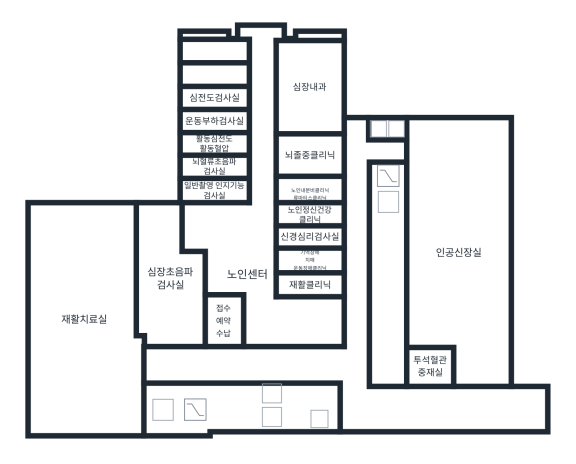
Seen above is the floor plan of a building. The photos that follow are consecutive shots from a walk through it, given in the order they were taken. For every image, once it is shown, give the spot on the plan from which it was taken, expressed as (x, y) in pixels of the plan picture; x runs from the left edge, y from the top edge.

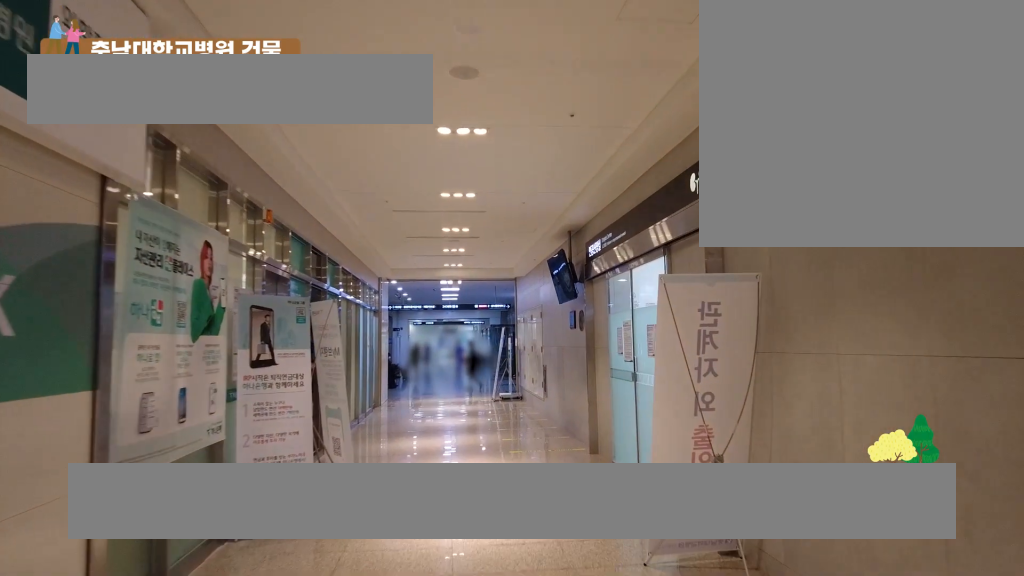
(437, 412)
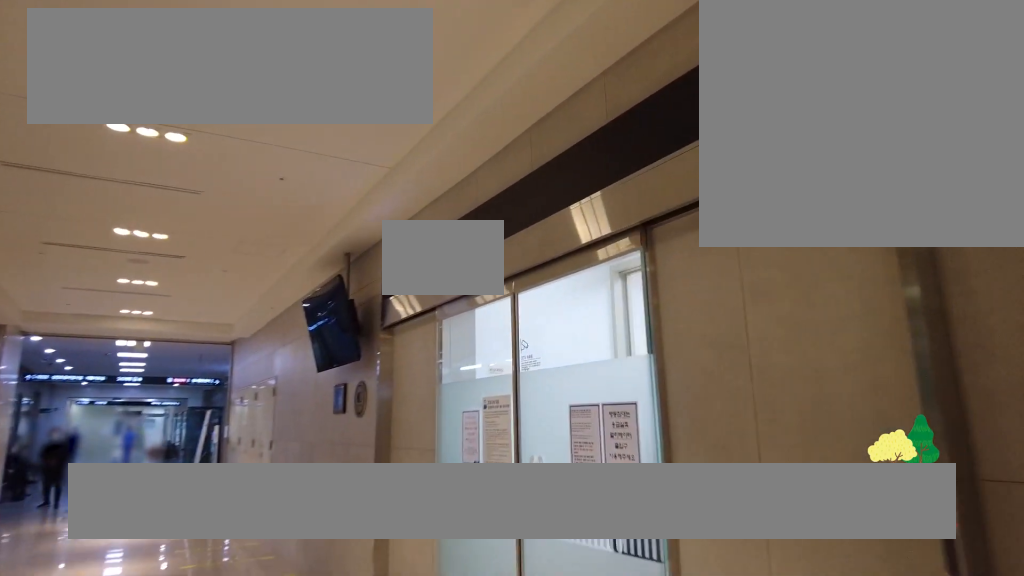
(414, 412)
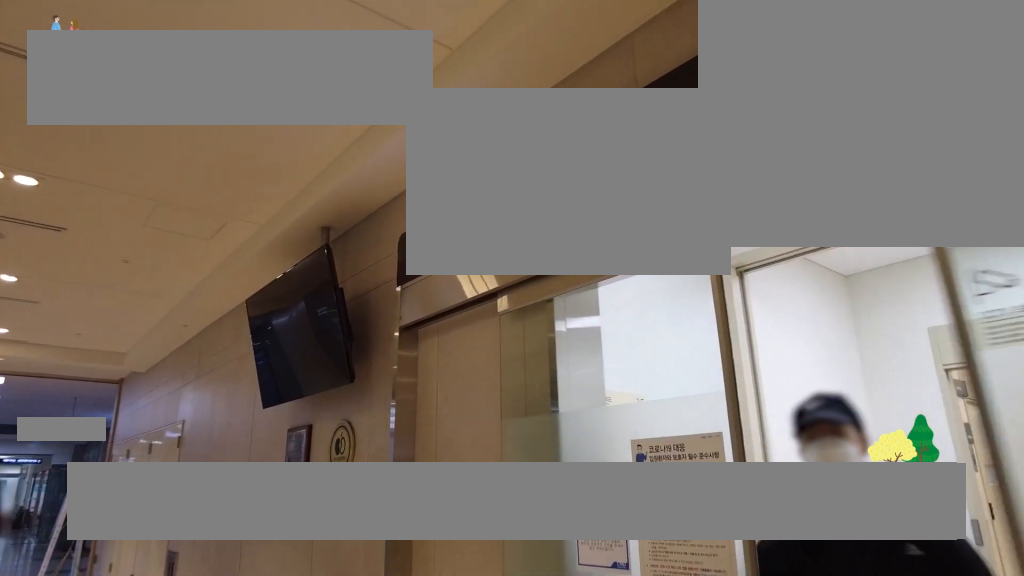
(399, 411)
